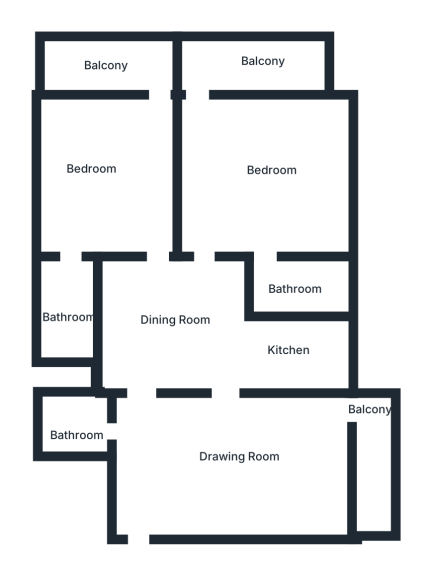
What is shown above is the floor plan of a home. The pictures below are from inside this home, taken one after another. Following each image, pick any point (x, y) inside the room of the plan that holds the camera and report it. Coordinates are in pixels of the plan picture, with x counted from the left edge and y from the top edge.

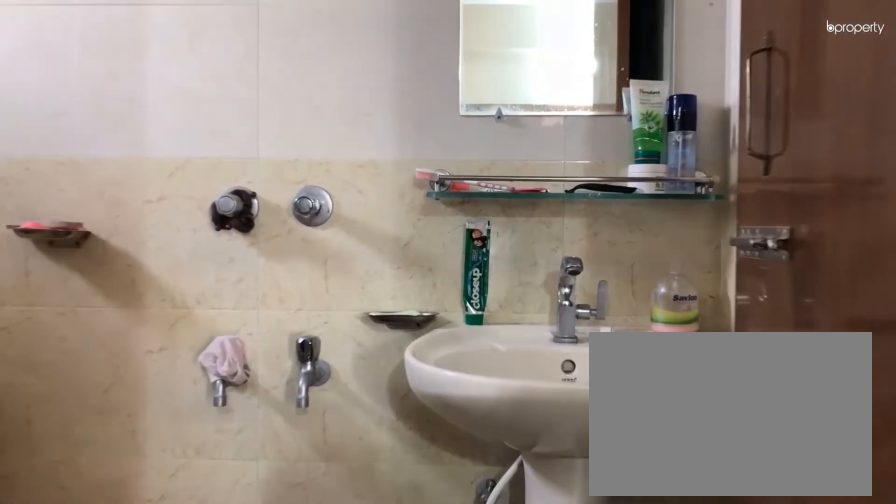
(301, 286)
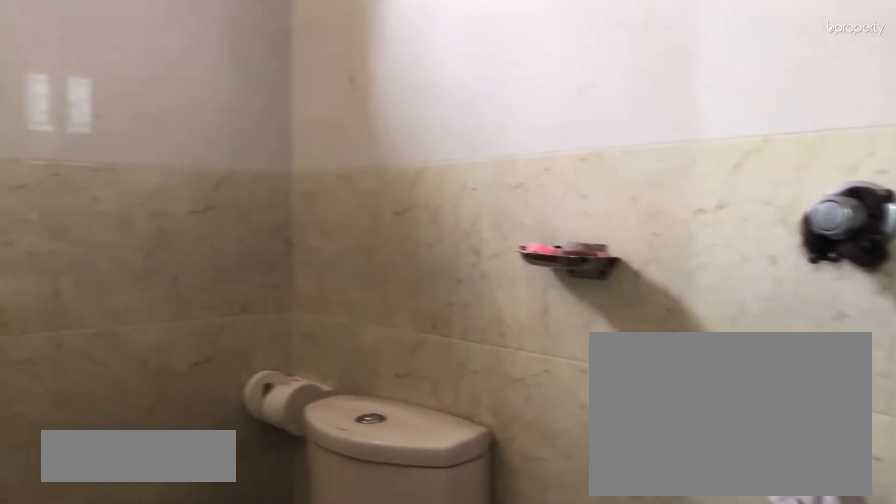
(301, 286)
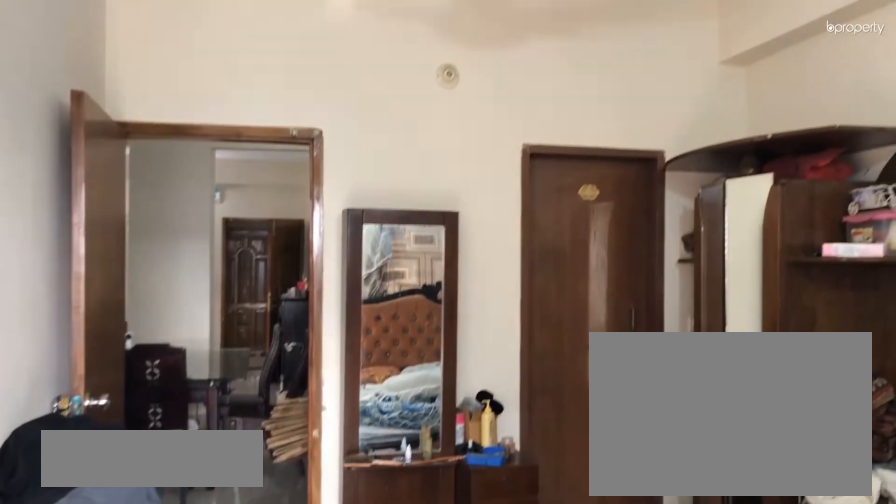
(98, 182)
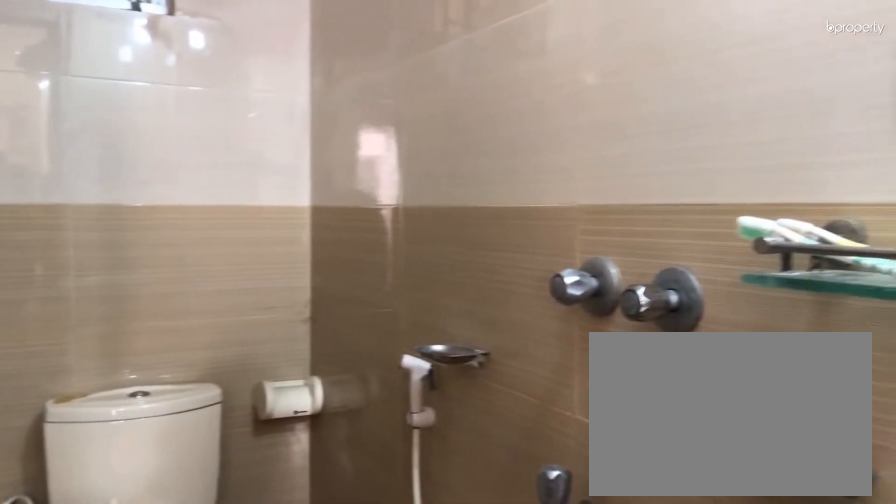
(68, 328)
